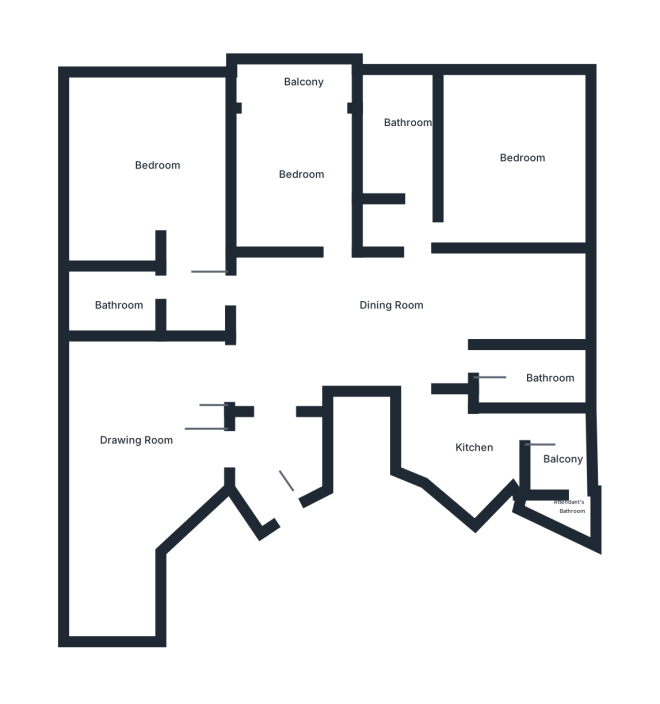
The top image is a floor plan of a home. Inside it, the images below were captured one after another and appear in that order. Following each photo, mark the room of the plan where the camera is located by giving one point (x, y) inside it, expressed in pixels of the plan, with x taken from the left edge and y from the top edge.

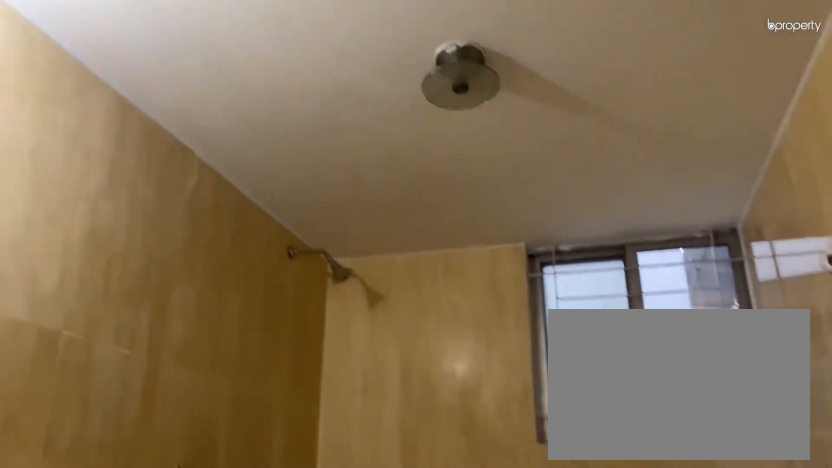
(408, 139)
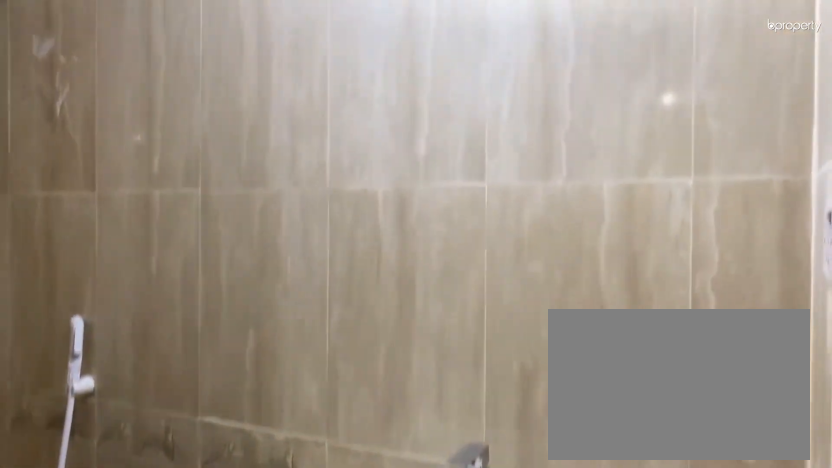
(534, 374)
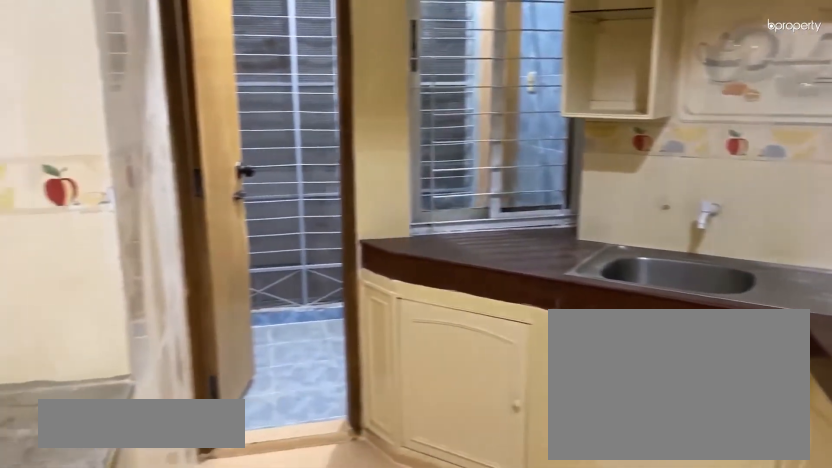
(469, 452)
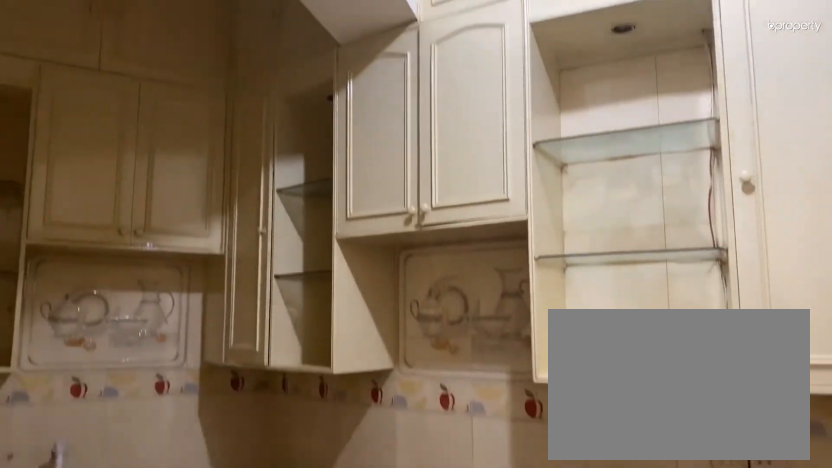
(469, 452)
